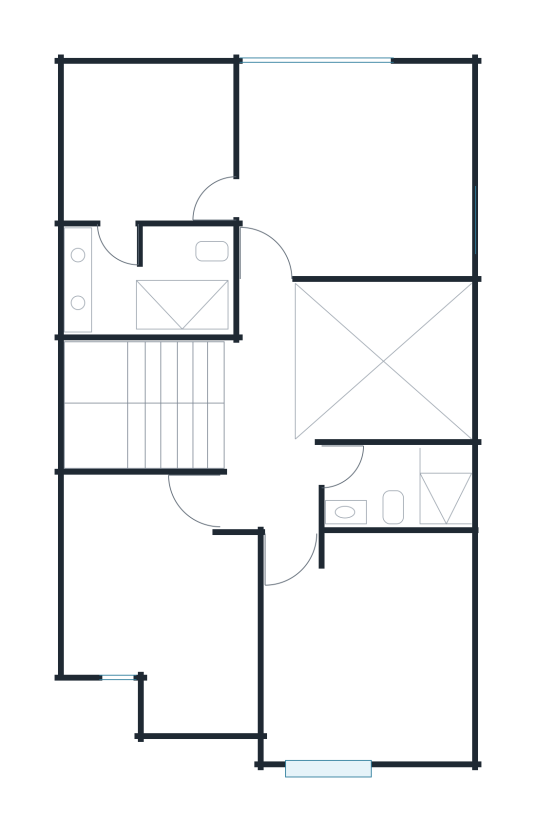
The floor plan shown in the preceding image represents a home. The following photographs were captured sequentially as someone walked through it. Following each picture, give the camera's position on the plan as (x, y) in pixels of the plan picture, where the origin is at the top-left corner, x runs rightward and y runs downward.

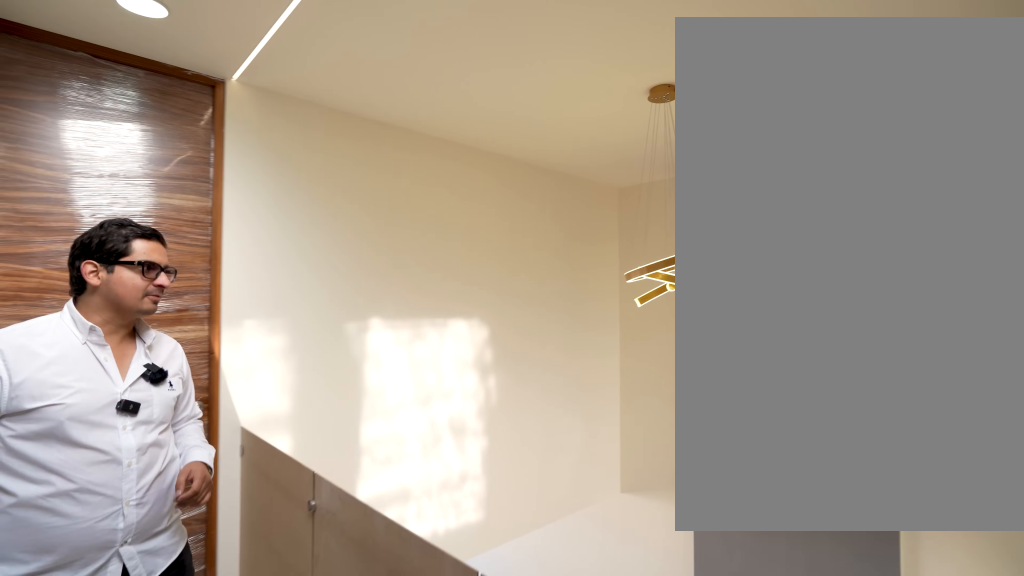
(268, 368)
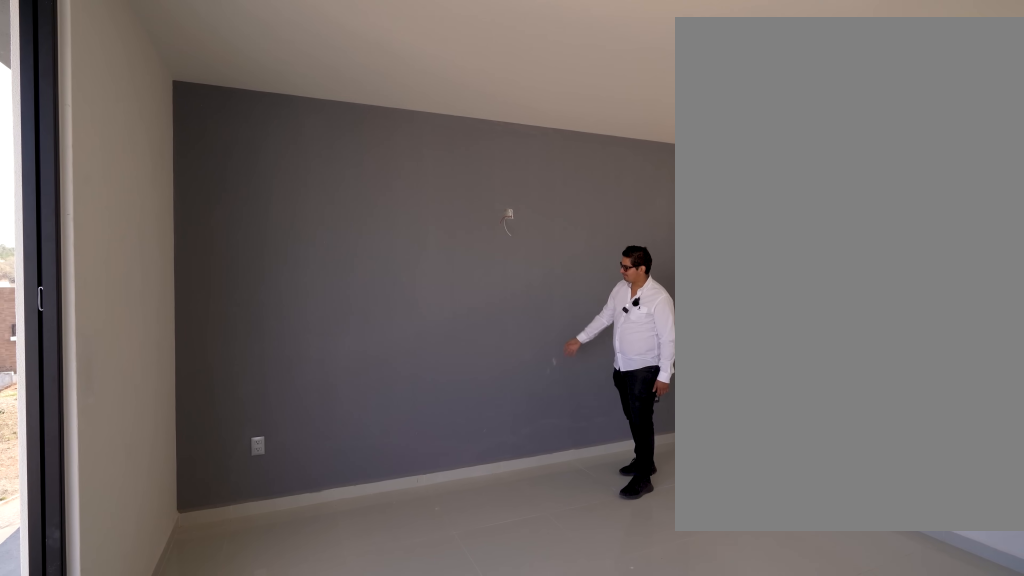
(249, 198)
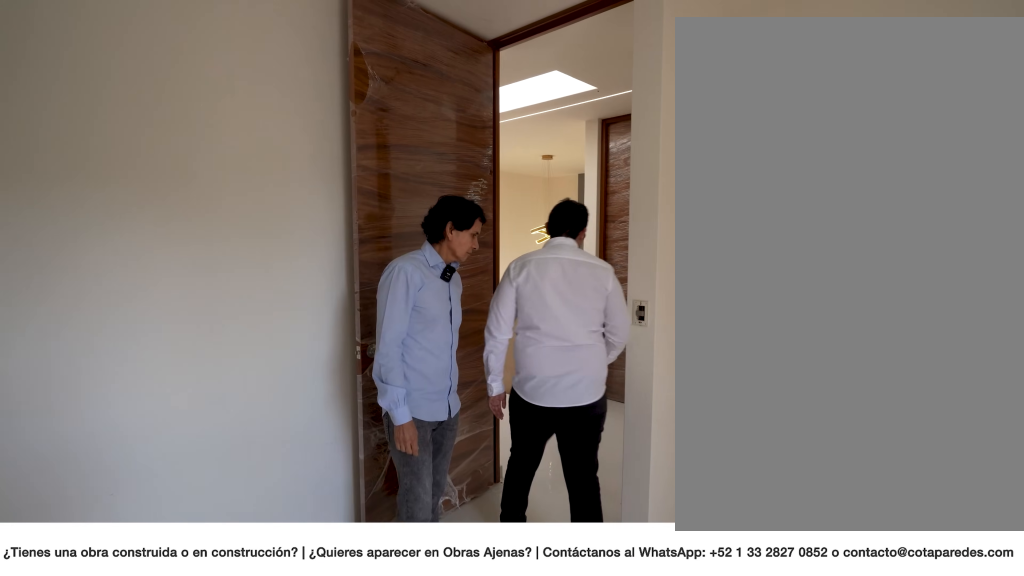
(190, 592)
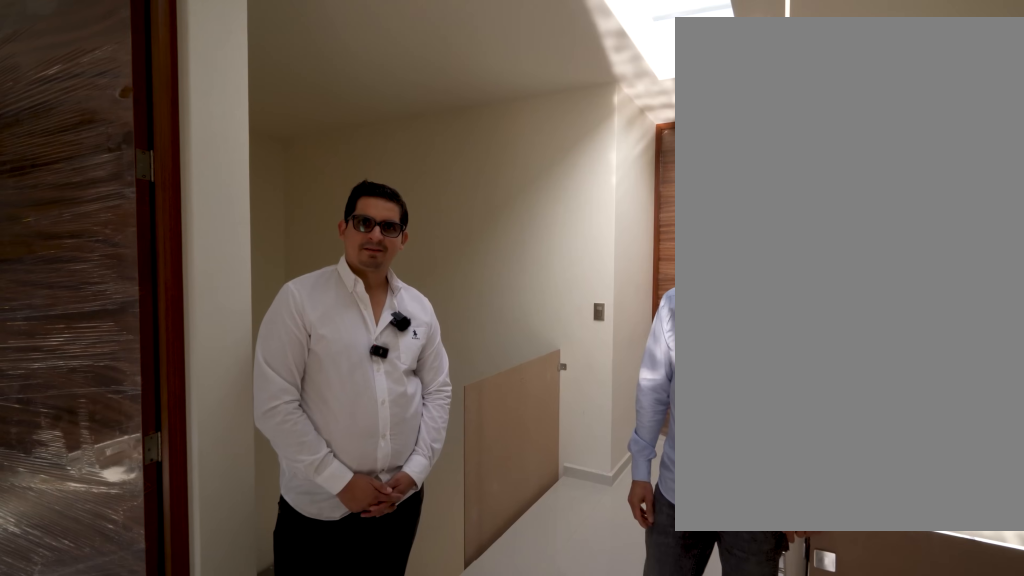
(290, 548)
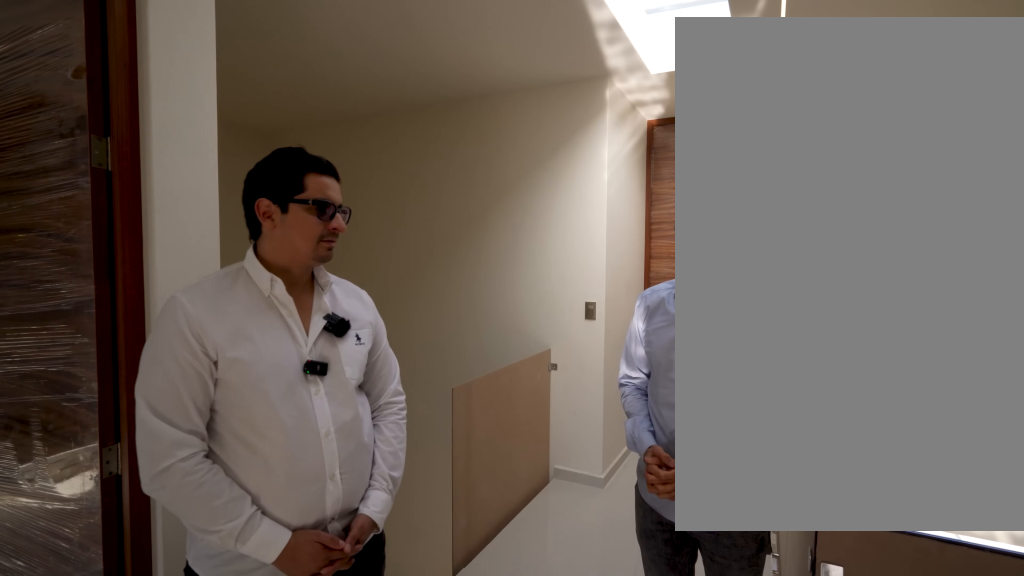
(290, 549)
